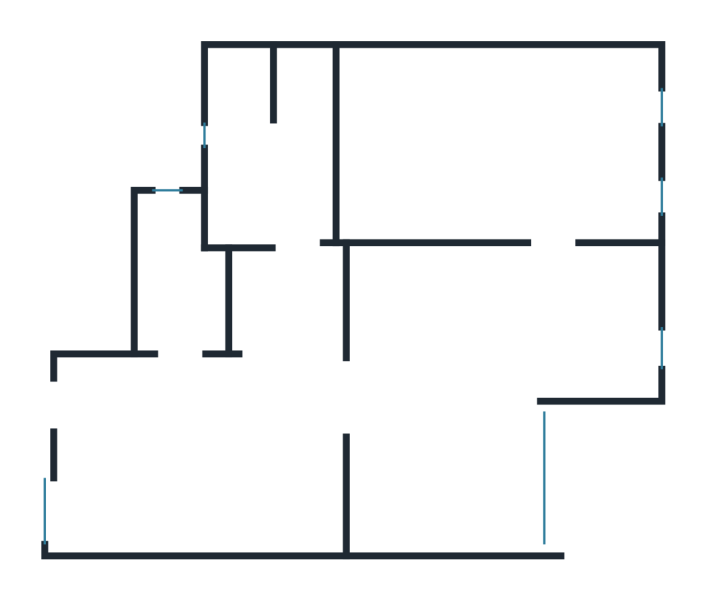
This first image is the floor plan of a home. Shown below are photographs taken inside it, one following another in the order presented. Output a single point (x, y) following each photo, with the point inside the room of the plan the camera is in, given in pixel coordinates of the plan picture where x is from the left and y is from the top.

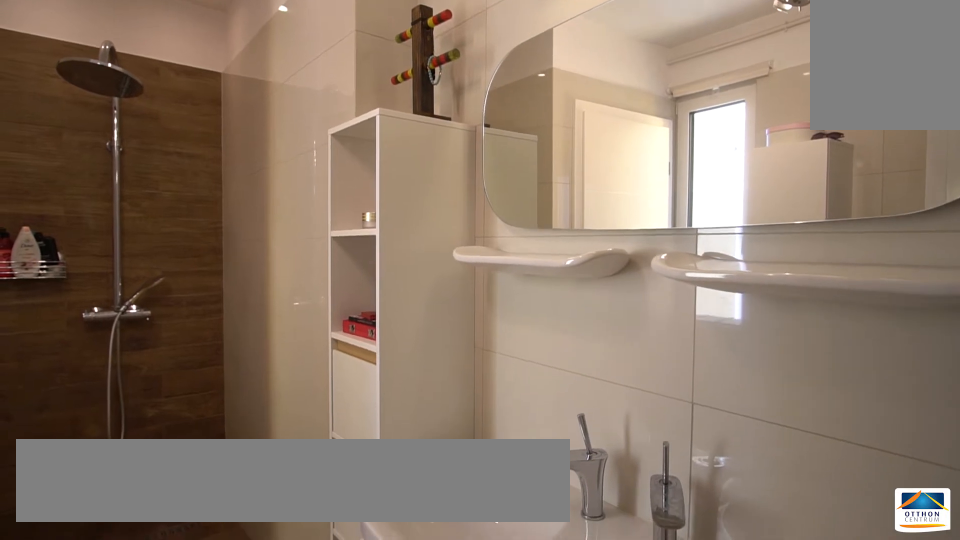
(272, 181)
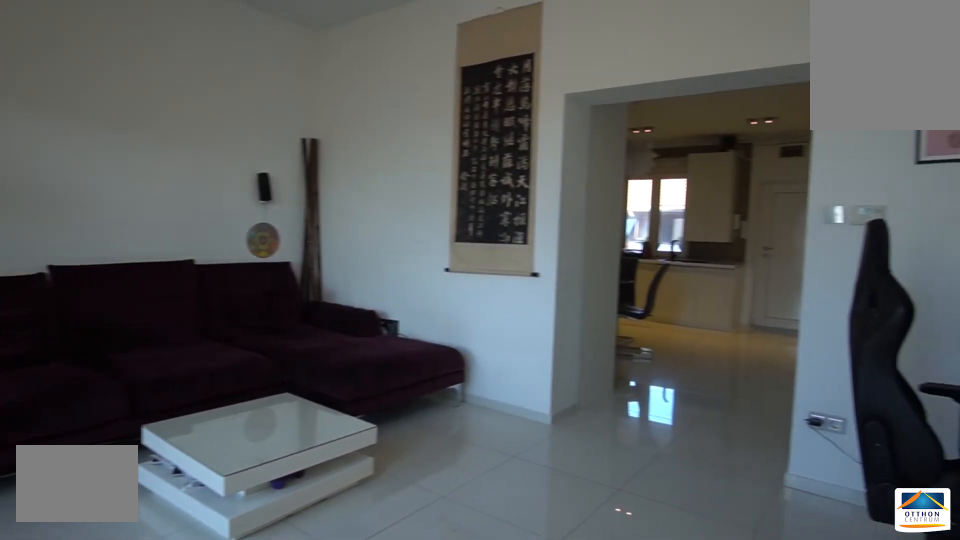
(491, 388)
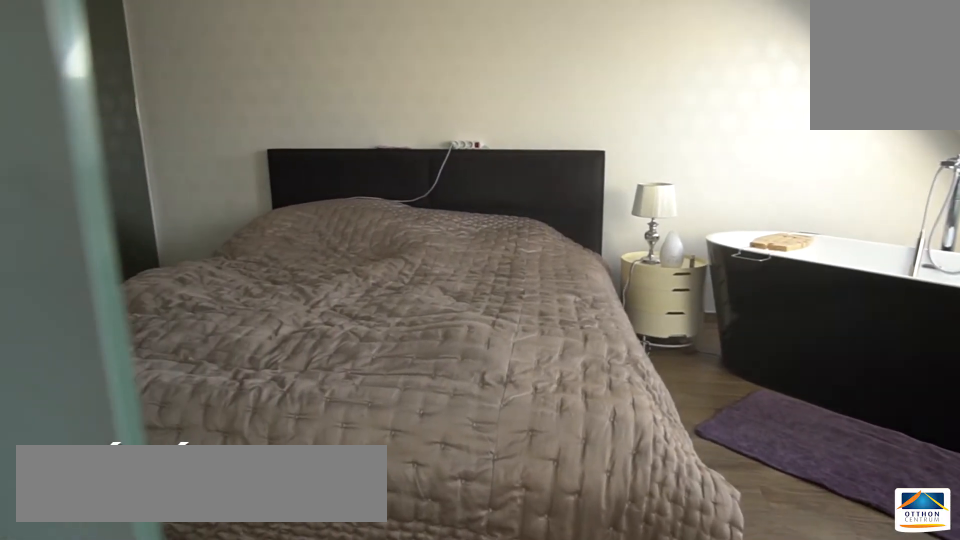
(502, 147)
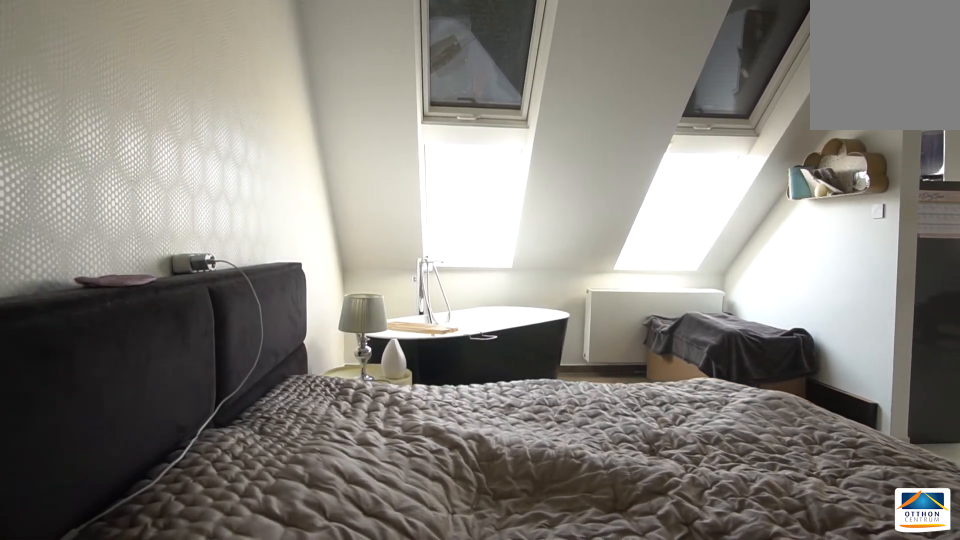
(502, 147)
